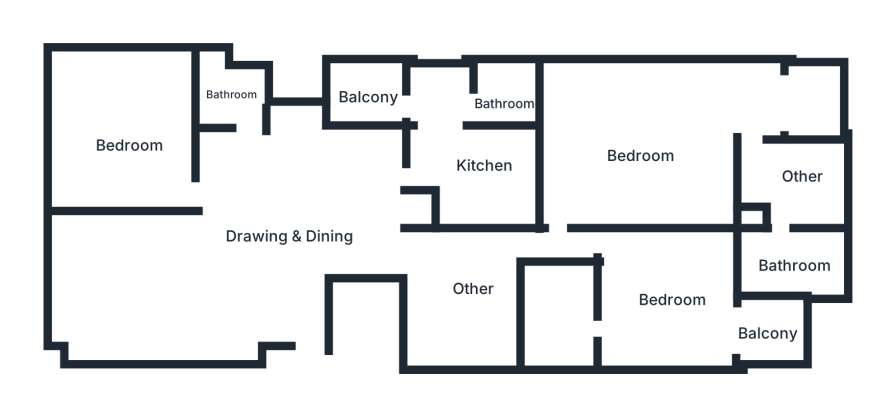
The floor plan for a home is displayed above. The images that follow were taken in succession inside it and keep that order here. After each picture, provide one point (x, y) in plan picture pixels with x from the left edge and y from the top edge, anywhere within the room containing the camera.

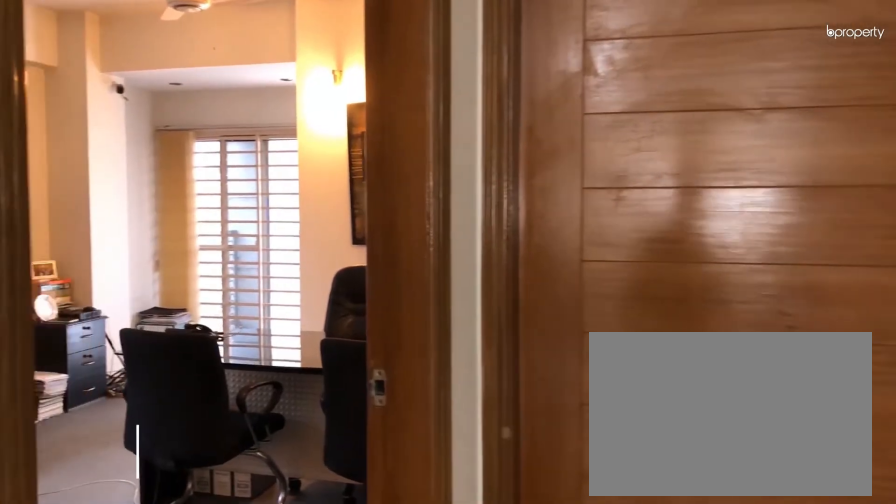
(568, 198)
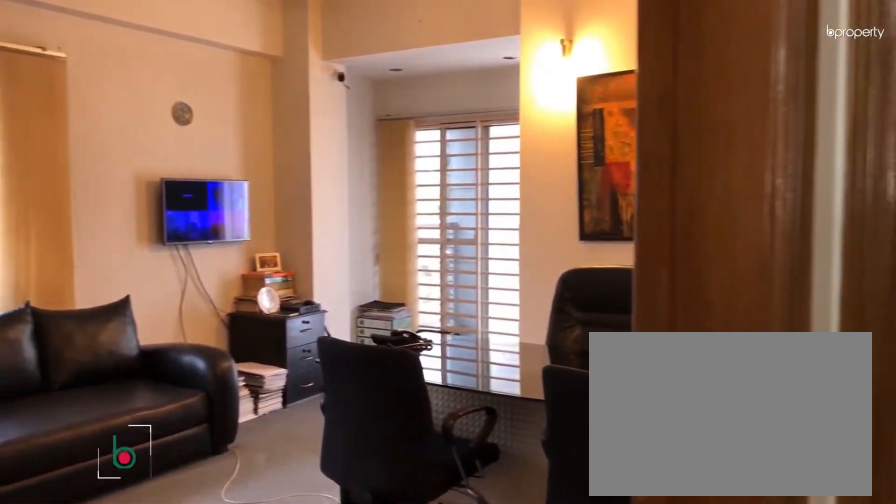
(641, 155)
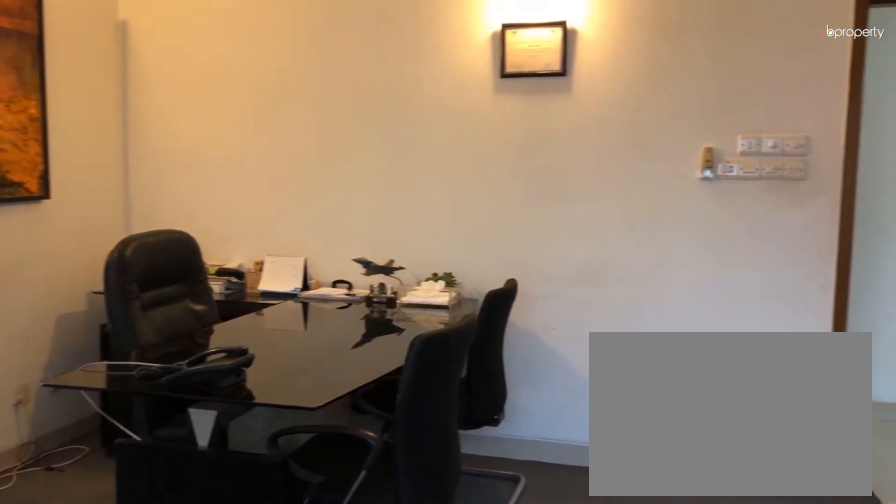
(641, 155)
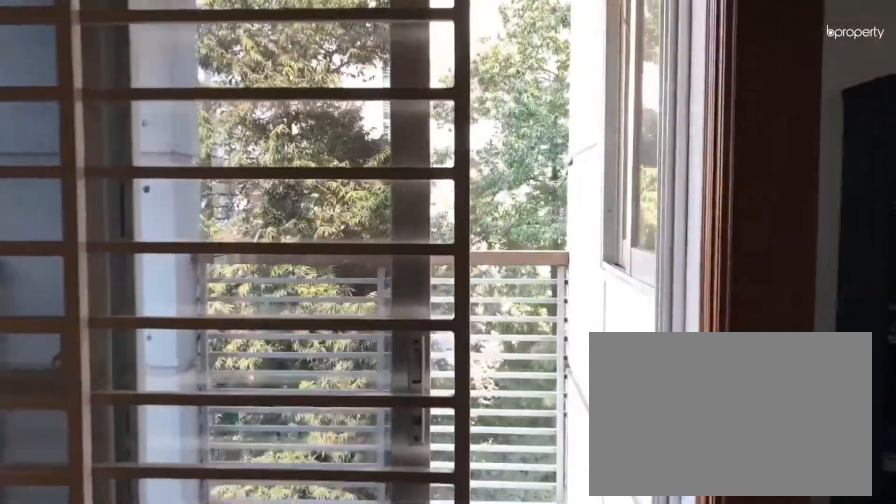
(815, 100)
